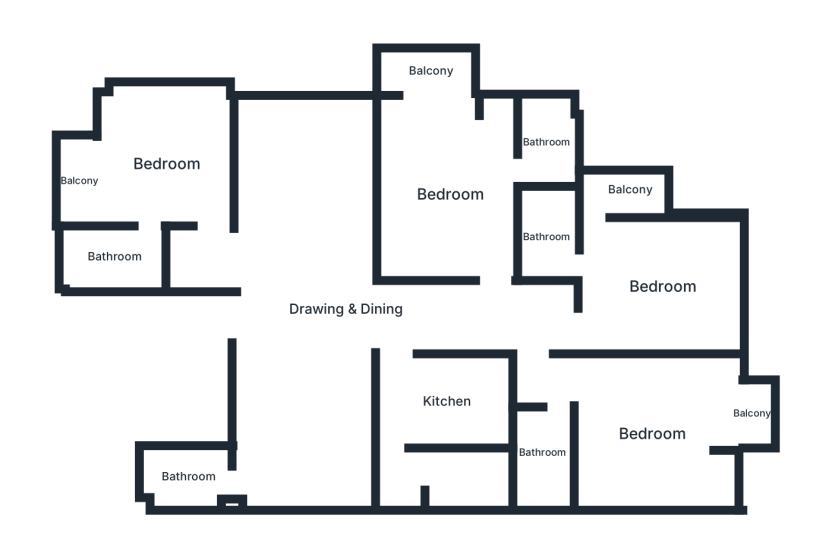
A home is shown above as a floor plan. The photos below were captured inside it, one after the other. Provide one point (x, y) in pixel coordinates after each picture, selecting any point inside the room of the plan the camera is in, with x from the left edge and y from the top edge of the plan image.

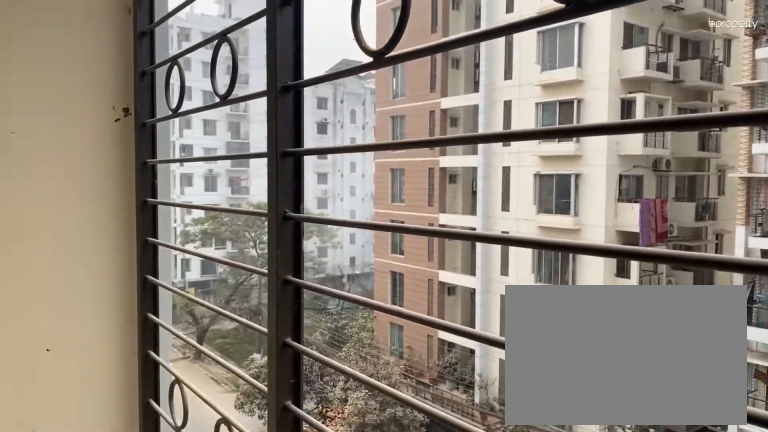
(431, 71)
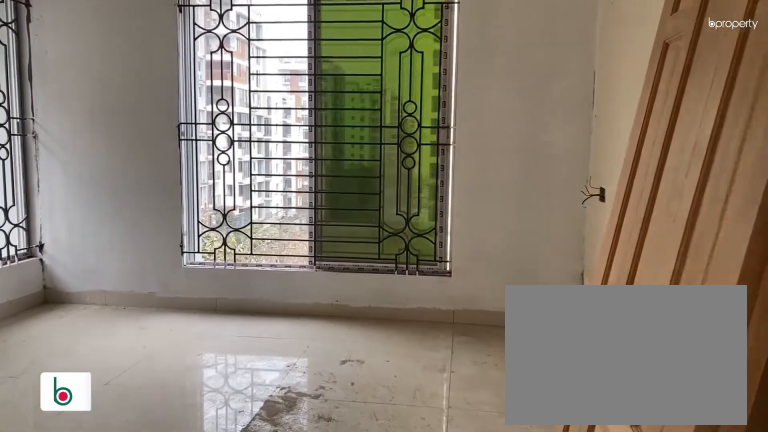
(661, 287)
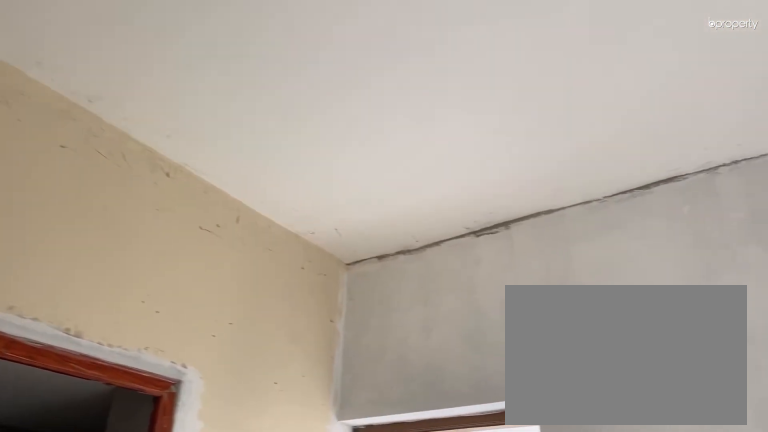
(661, 287)
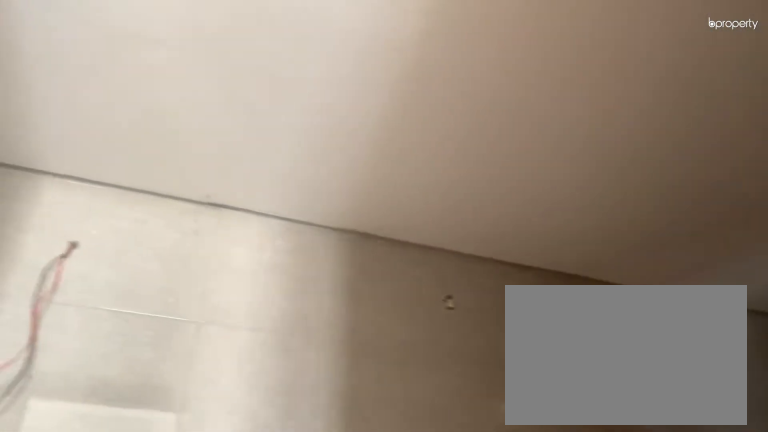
(547, 237)
